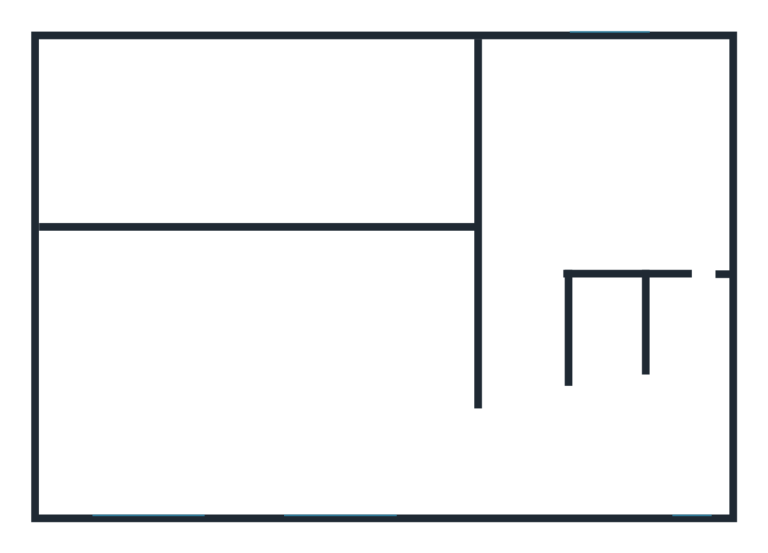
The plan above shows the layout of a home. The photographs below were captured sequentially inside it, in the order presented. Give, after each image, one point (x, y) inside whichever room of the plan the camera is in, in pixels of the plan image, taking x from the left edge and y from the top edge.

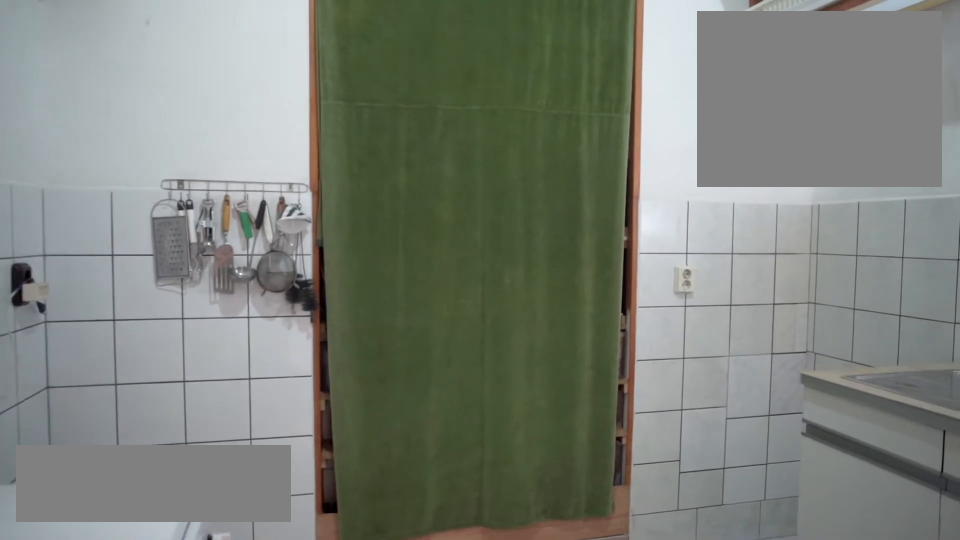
(548, 237)
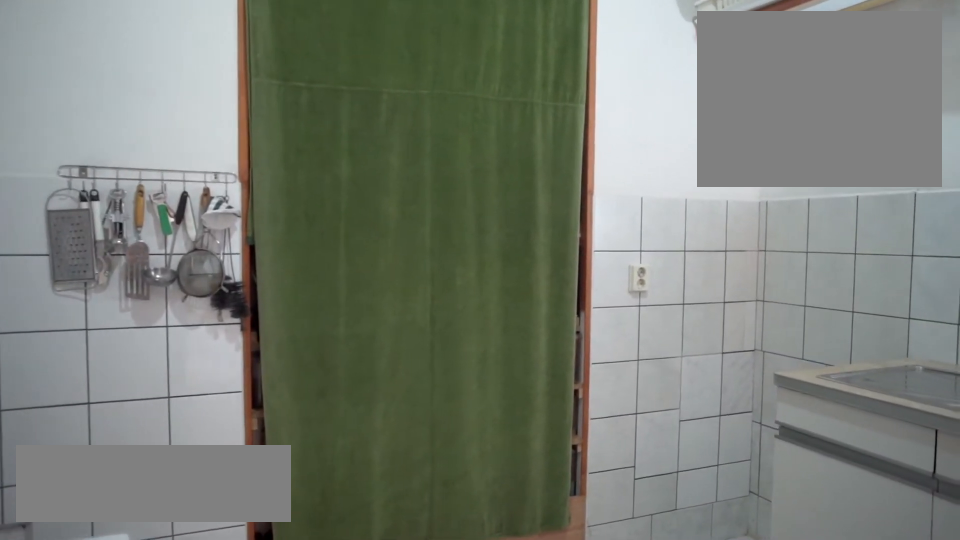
(549, 222)
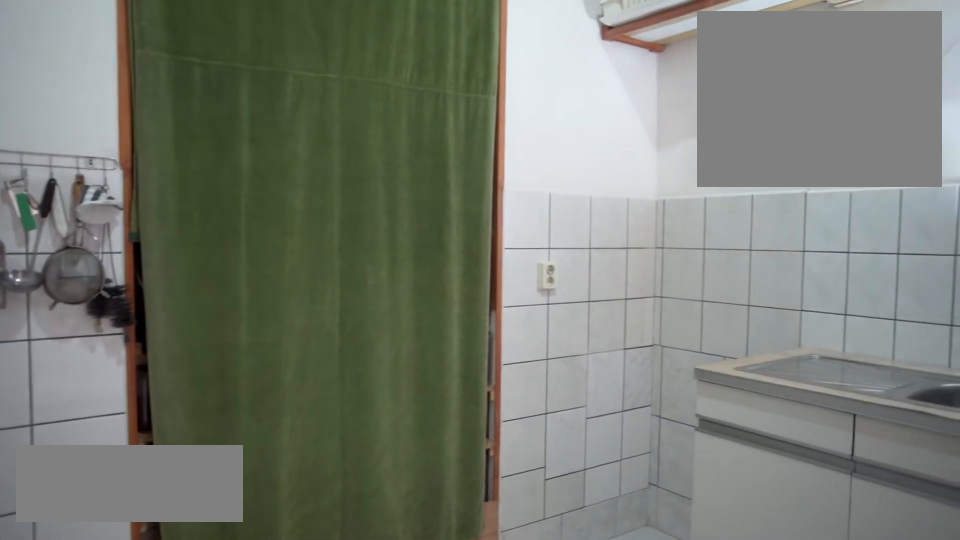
(551, 210)
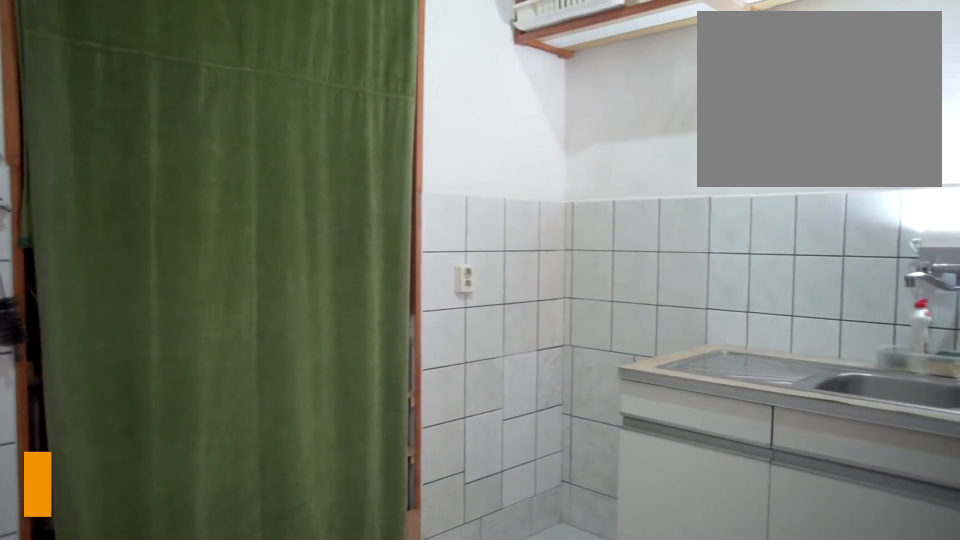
(552, 204)
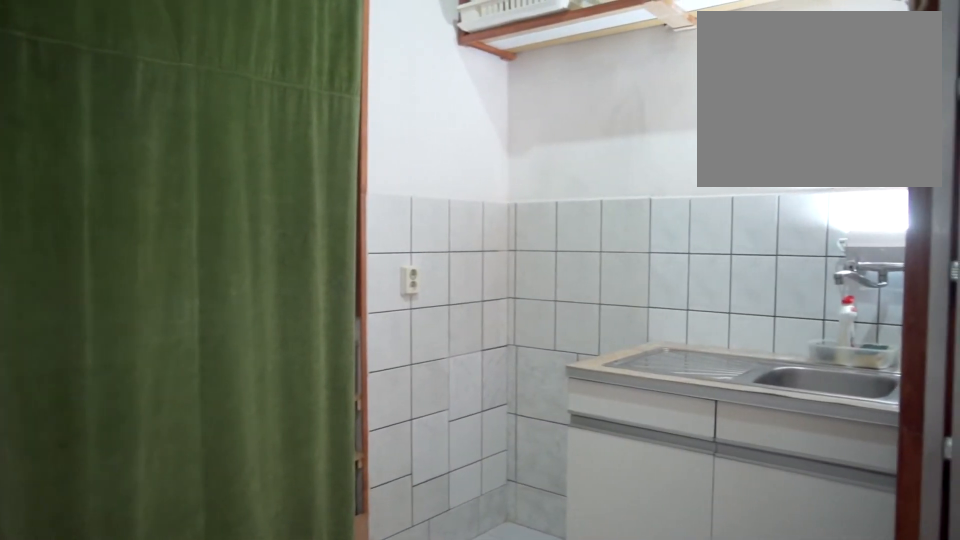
(551, 204)
